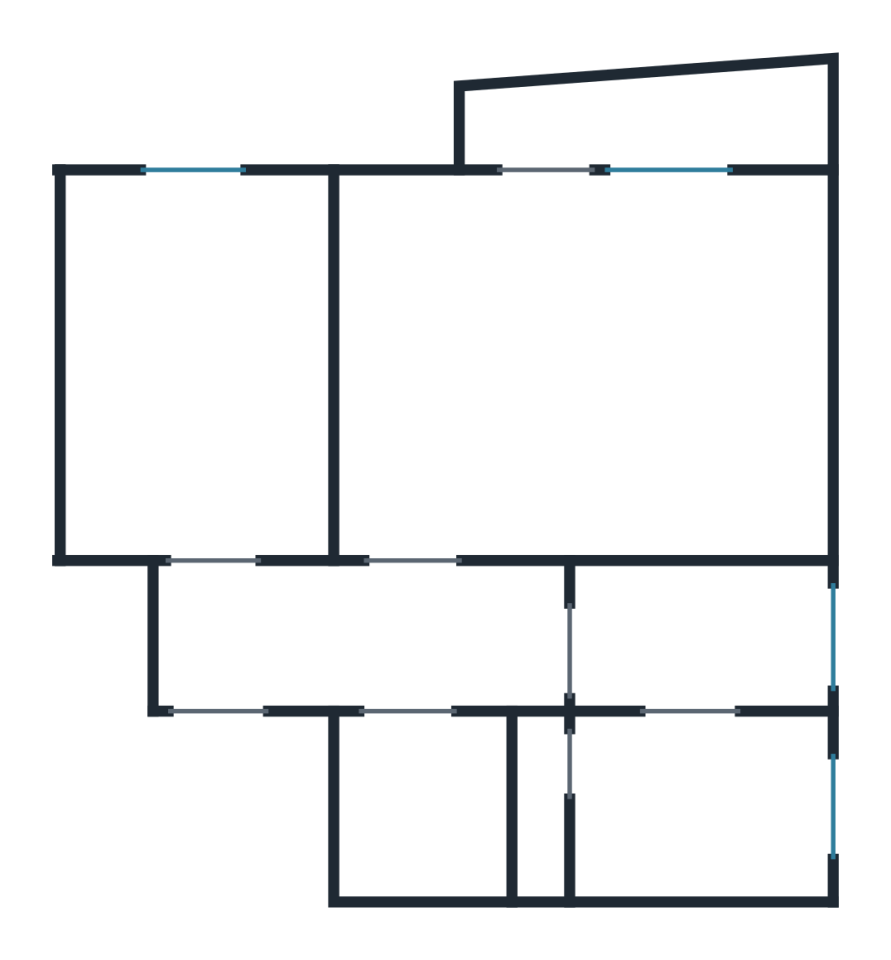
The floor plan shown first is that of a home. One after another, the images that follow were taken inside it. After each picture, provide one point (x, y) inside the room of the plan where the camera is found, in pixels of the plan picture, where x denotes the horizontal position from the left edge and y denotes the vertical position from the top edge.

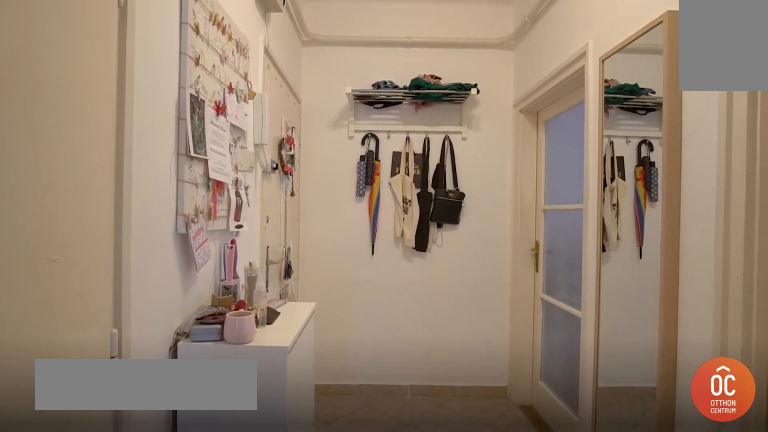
(444, 639)
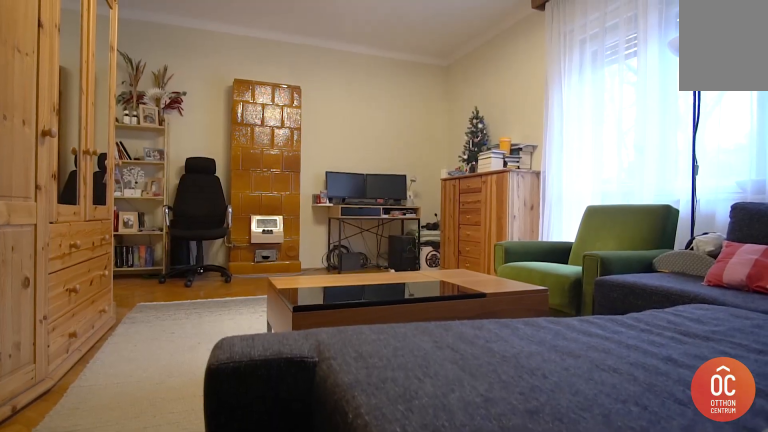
(568, 377)
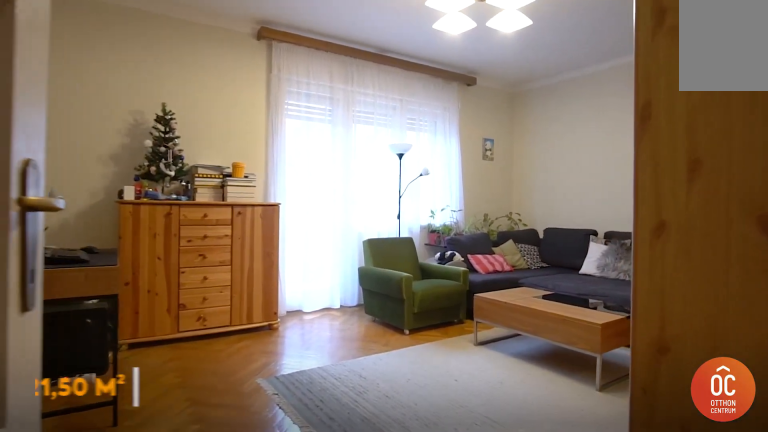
(569, 377)
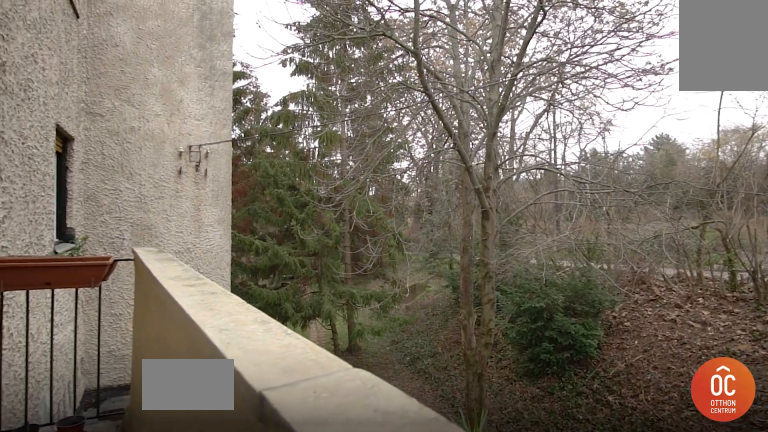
(666, 119)
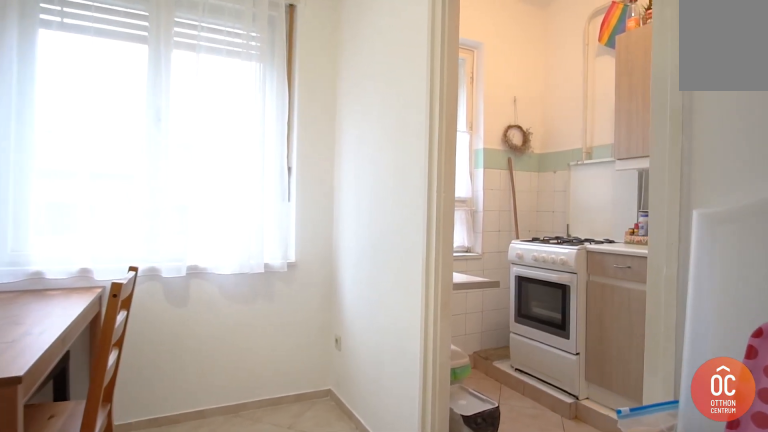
(654, 637)
